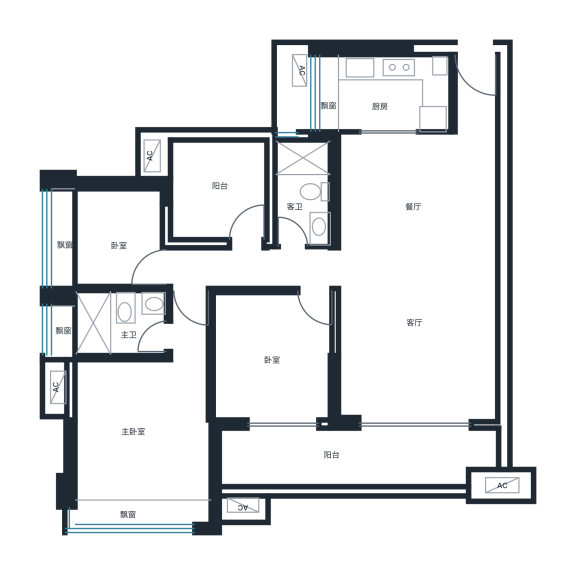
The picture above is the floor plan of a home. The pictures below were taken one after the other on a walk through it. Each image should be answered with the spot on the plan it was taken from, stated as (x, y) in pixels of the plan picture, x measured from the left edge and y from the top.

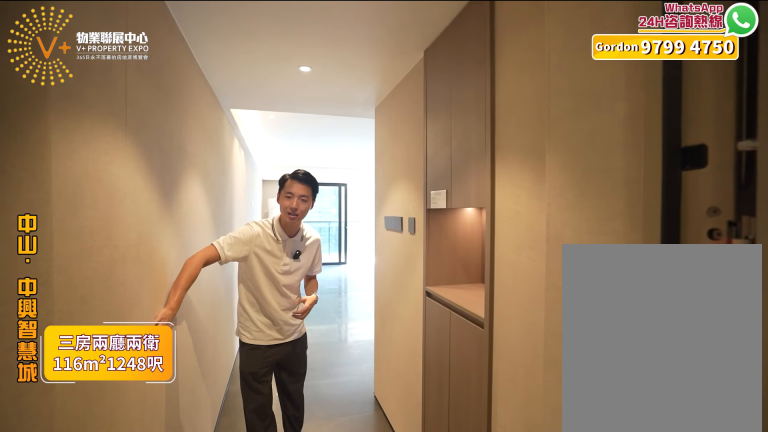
(465, 84)
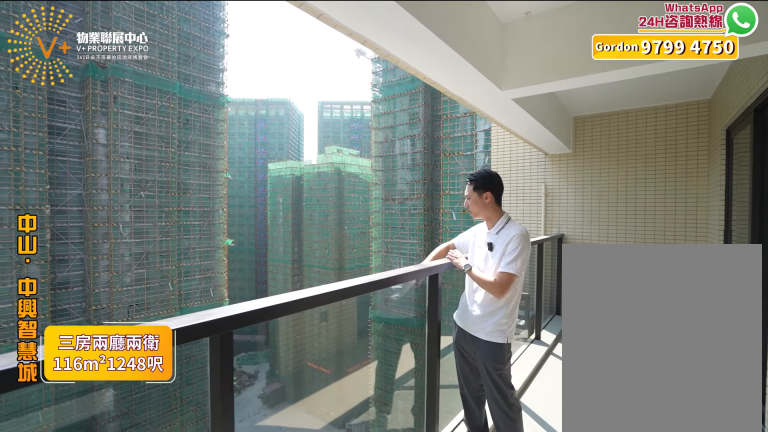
(404, 445)
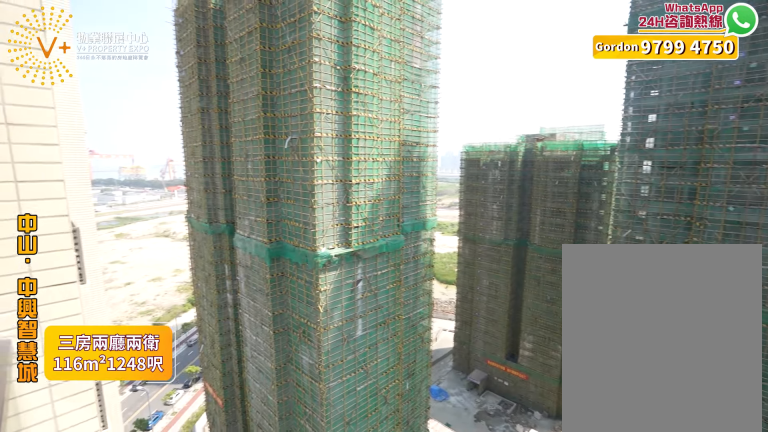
(405, 438)
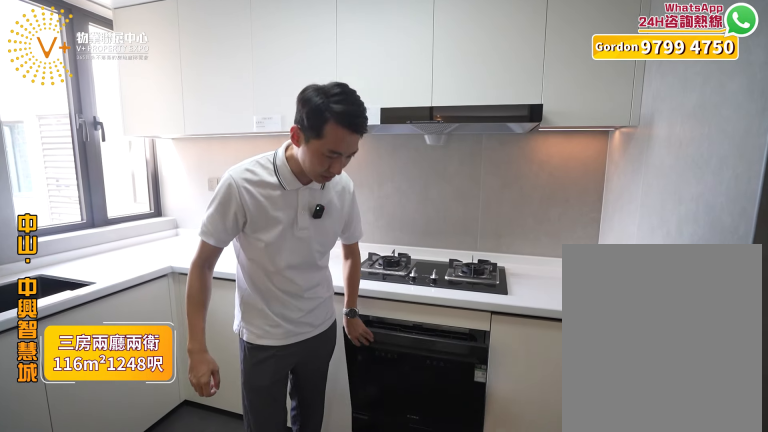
(388, 88)
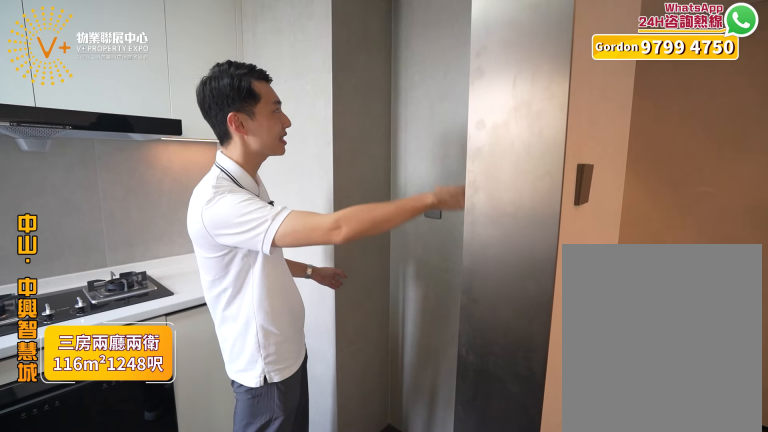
(386, 92)
